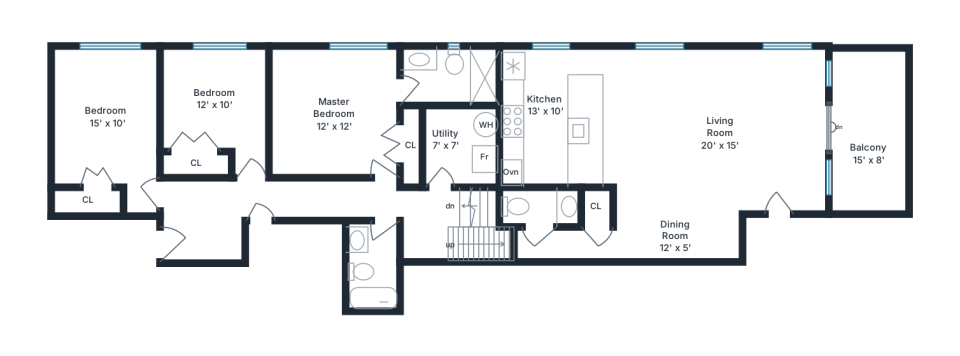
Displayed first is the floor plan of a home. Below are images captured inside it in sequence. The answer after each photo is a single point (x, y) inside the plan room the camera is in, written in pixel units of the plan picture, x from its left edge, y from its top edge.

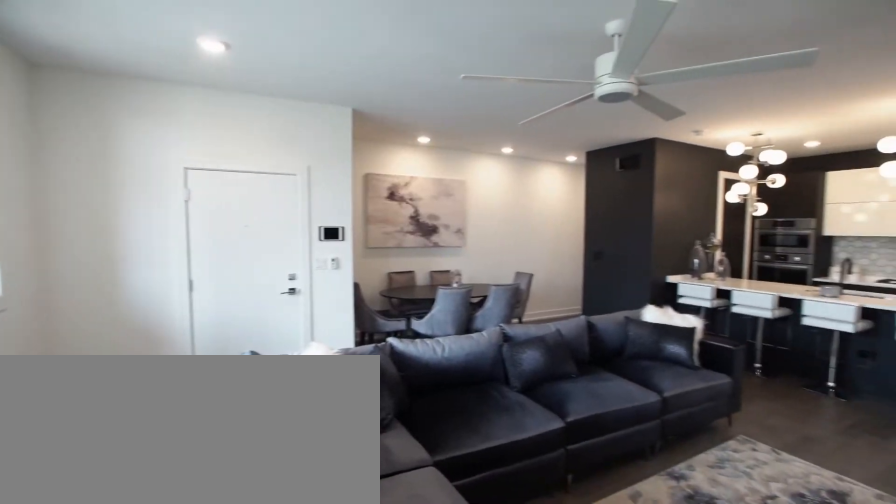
(678, 153)
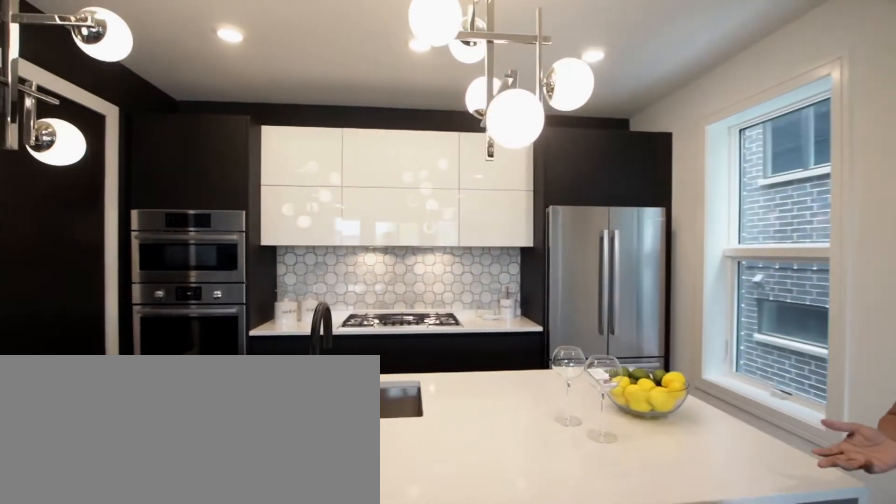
(676, 147)
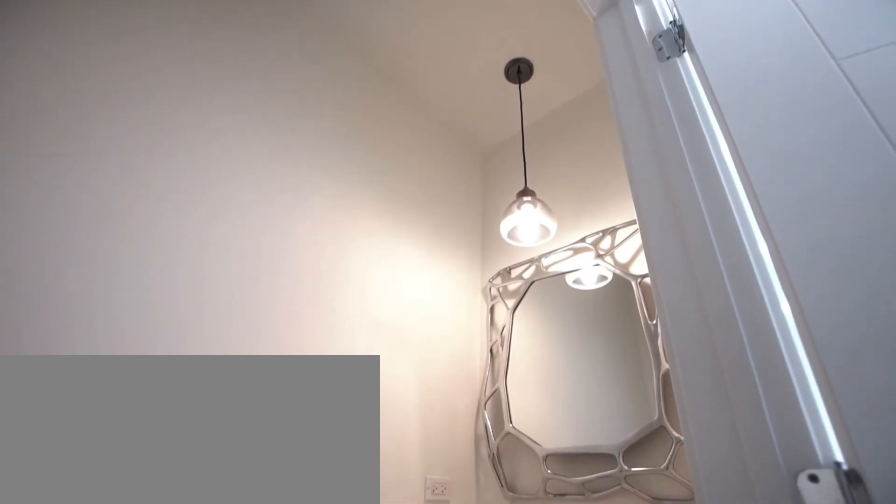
(535, 211)
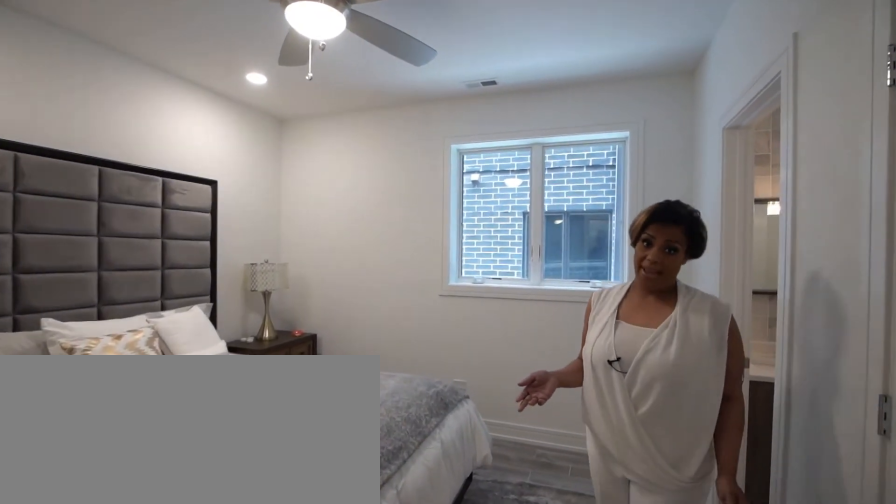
(332, 111)
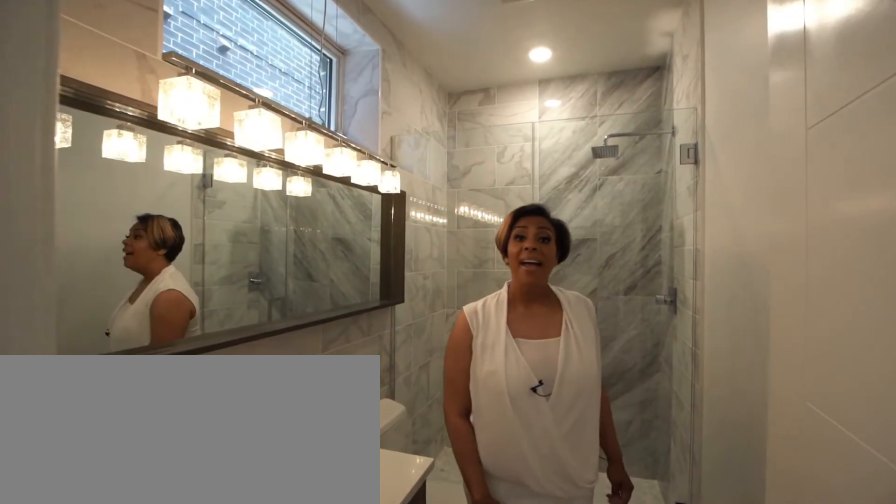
(441, 84)
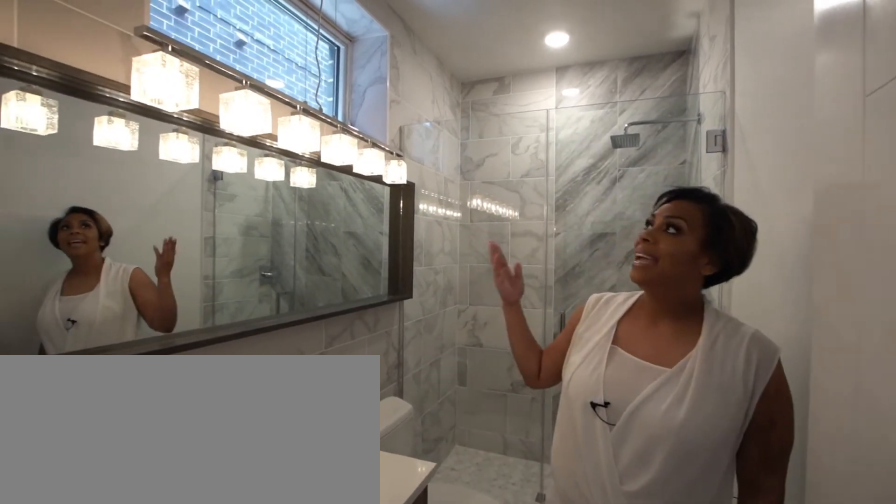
(441, 84)
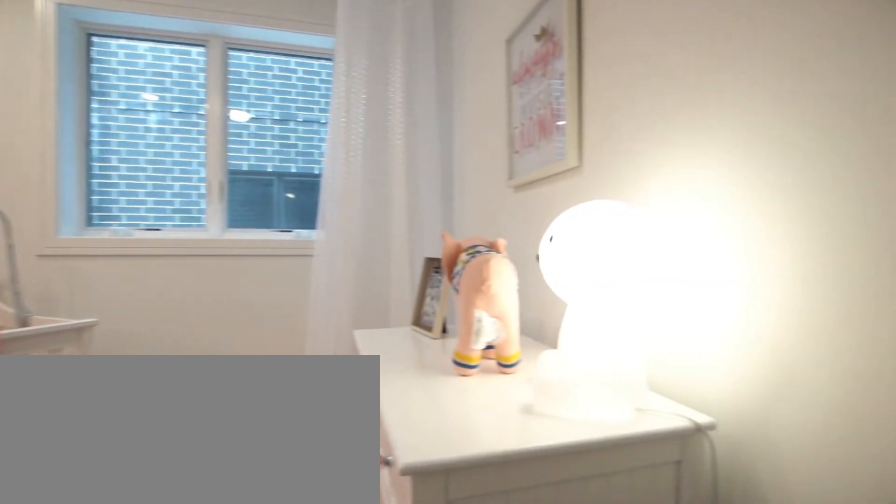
(218, 101)
